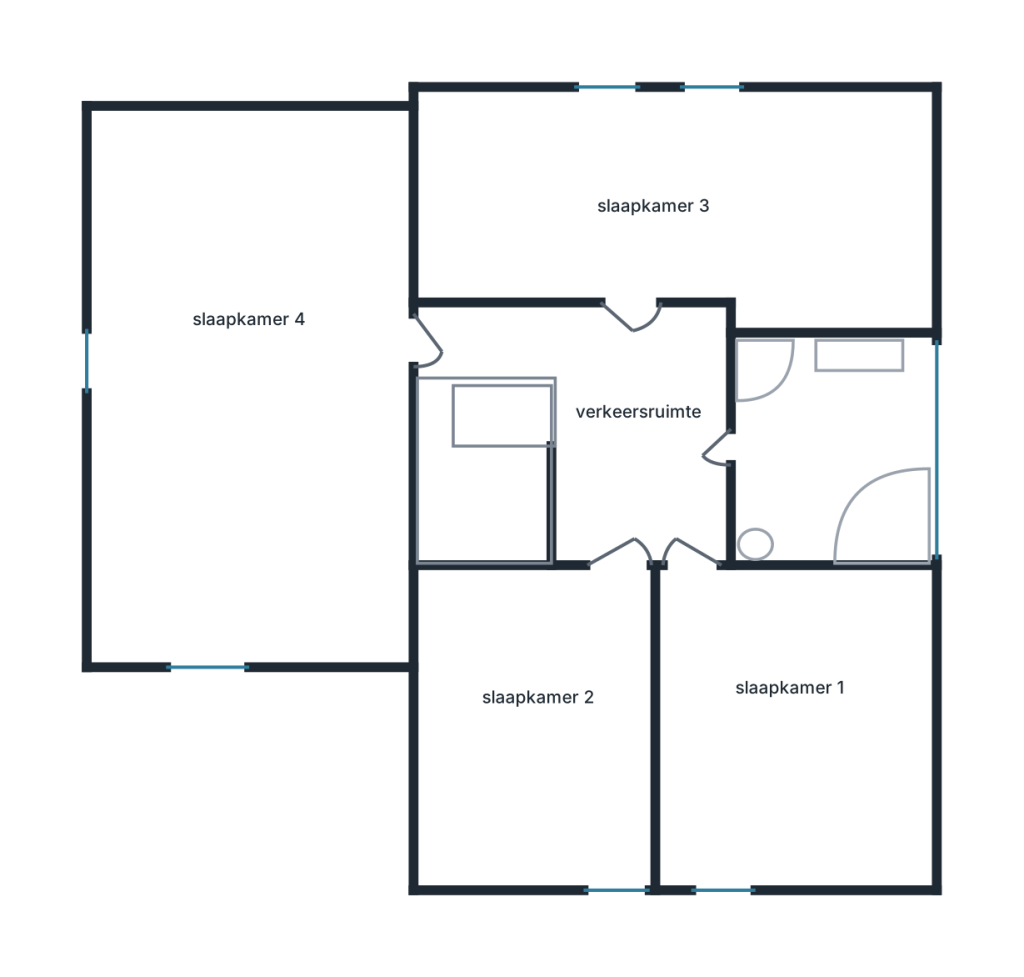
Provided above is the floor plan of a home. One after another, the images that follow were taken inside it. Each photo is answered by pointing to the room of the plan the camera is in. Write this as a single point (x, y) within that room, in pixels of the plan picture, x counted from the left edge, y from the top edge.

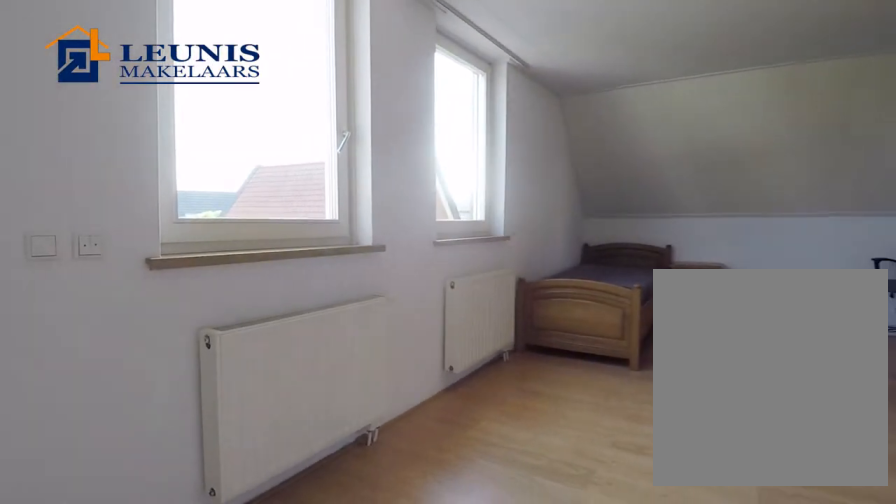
(674, 204)
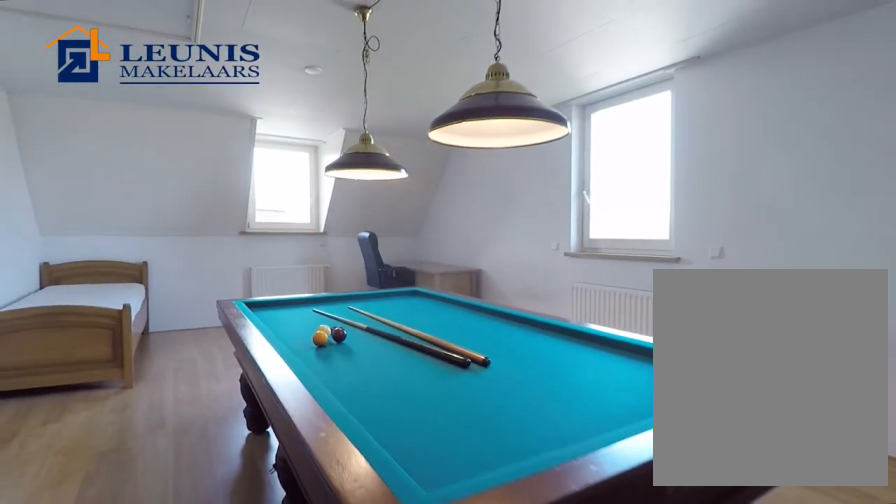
(252, 402)
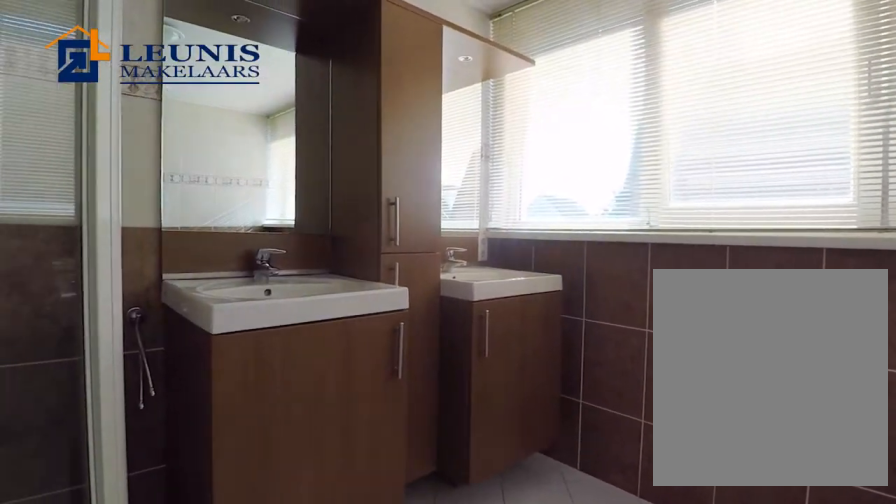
(821, 442)
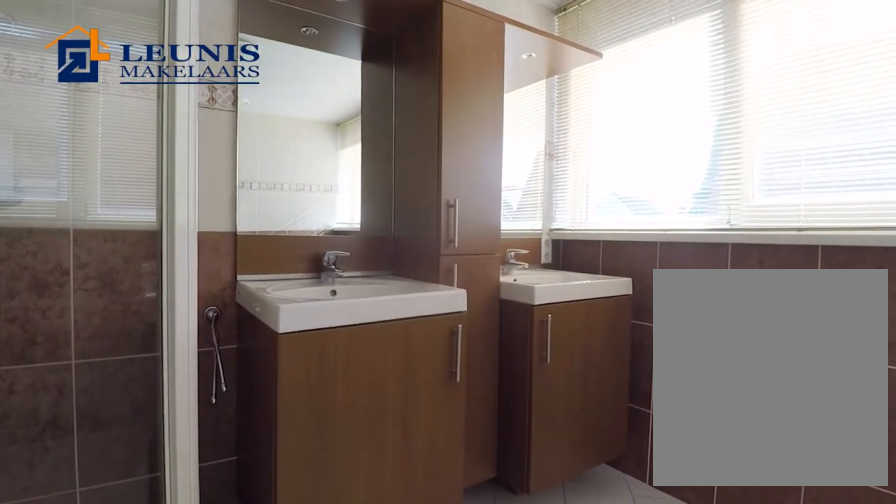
(821, 442)
